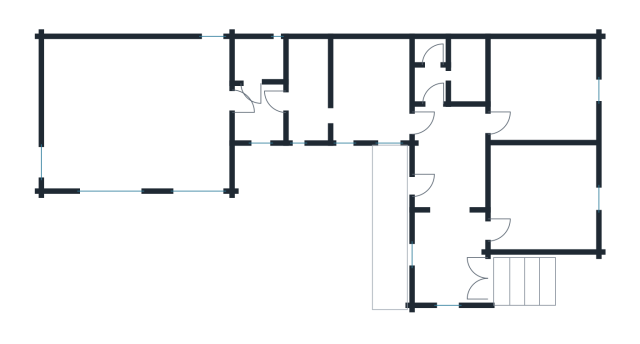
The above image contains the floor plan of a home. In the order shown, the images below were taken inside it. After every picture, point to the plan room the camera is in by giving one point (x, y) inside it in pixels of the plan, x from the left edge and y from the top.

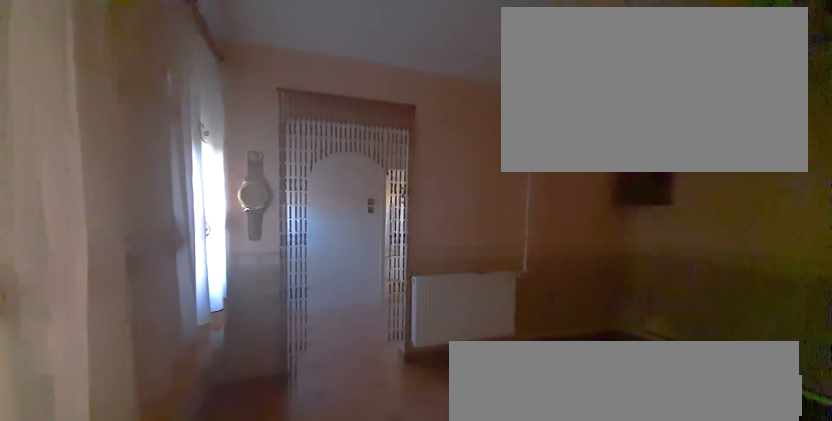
(371, 90)
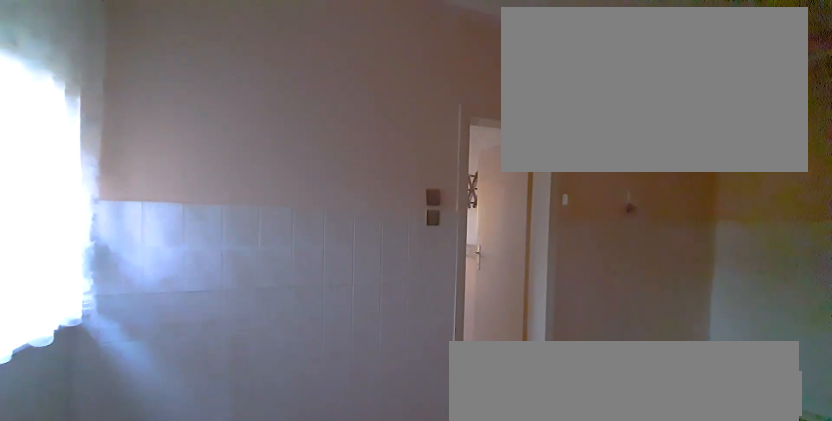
(307, 90)
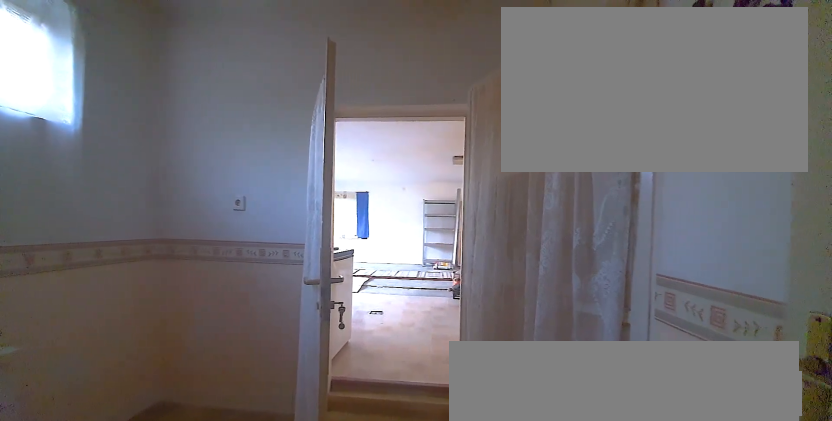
(258, 115)
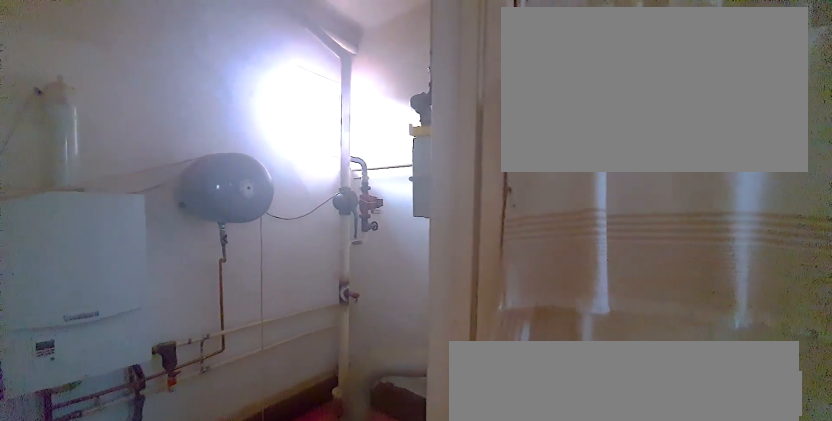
(258, 63)
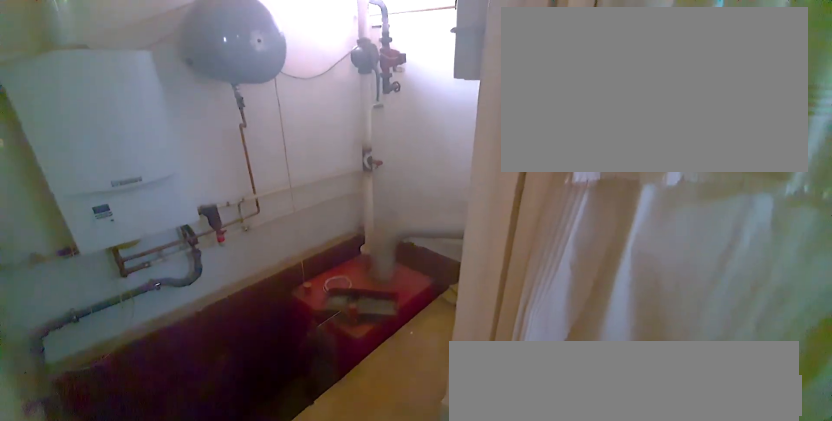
(258, 63)
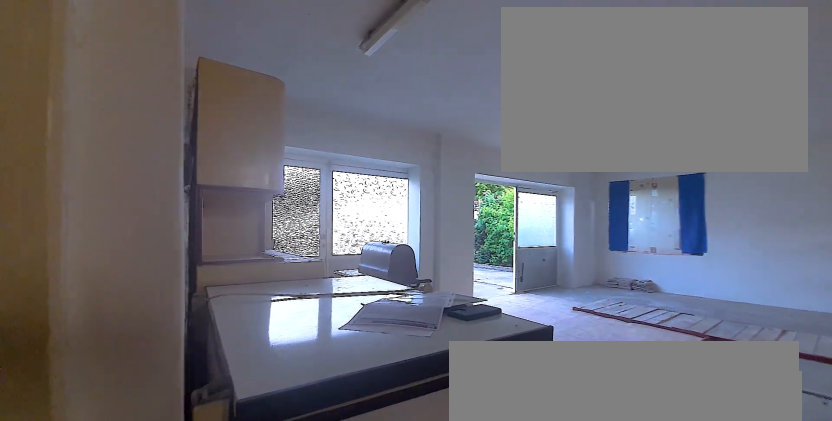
(137, 111)
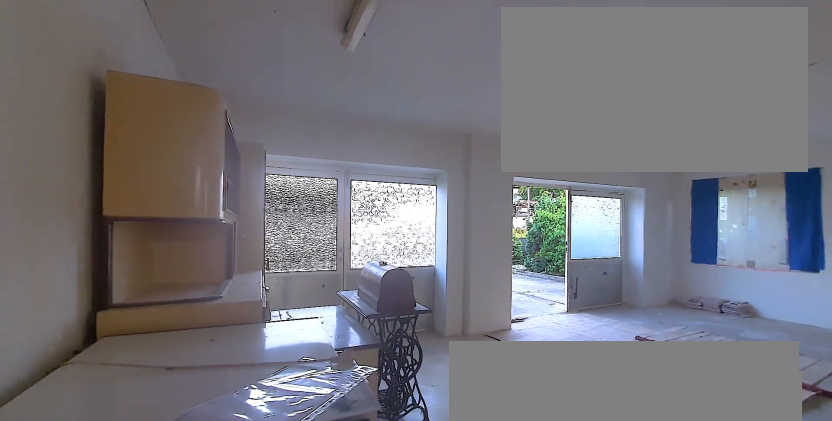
(137, 112)
